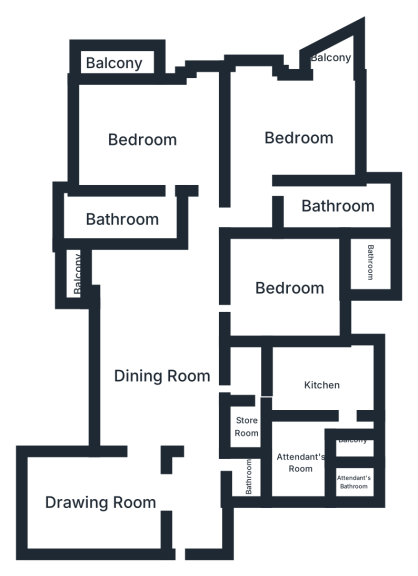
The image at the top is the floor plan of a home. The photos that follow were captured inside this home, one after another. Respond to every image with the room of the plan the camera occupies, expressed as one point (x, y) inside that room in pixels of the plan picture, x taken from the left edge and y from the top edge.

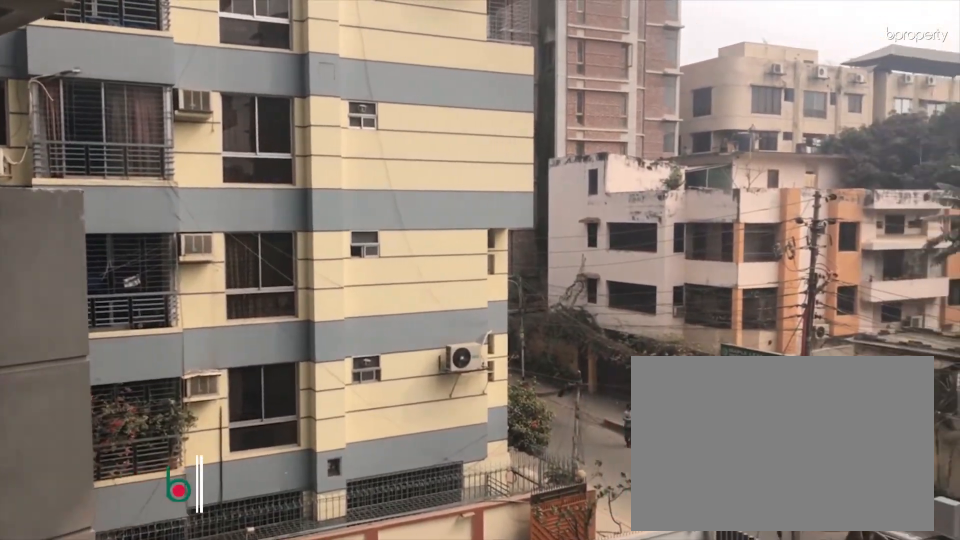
(83, 268)
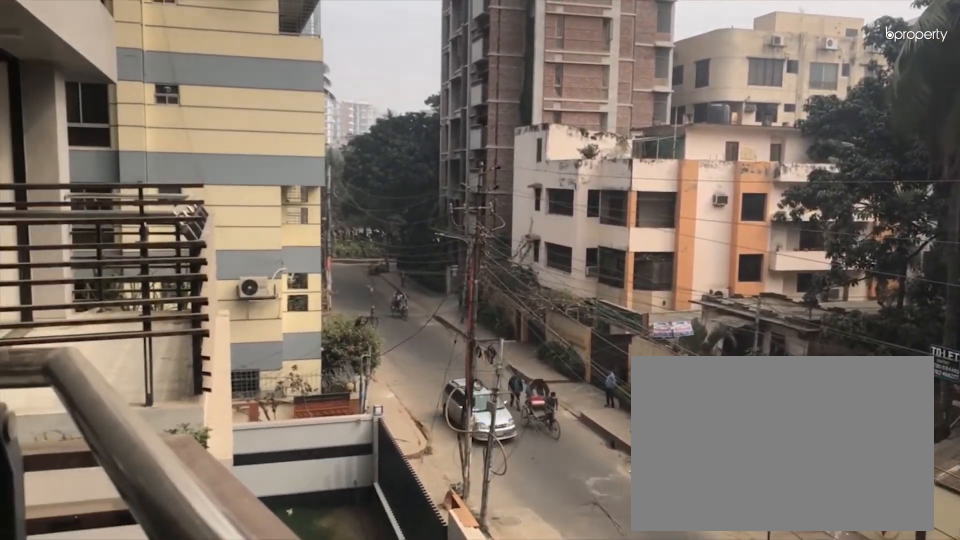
(333, 57)
